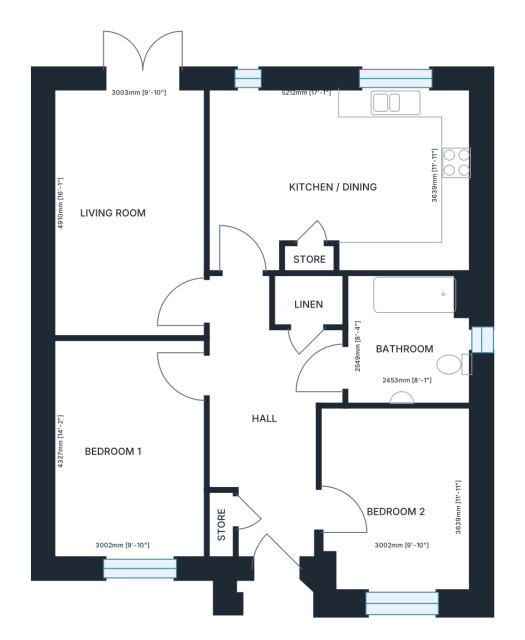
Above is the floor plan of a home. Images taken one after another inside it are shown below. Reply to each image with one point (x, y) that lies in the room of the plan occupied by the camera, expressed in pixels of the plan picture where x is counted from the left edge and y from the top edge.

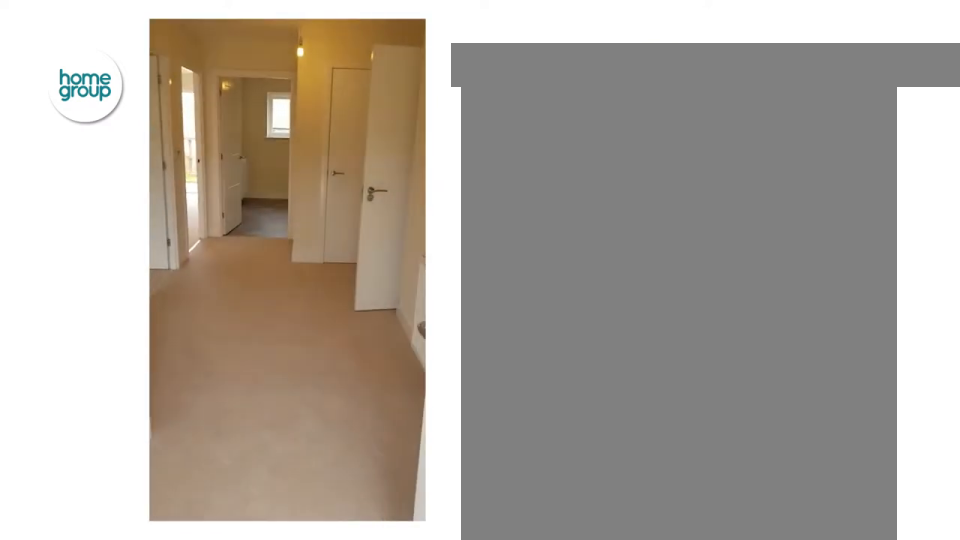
(305, 403)
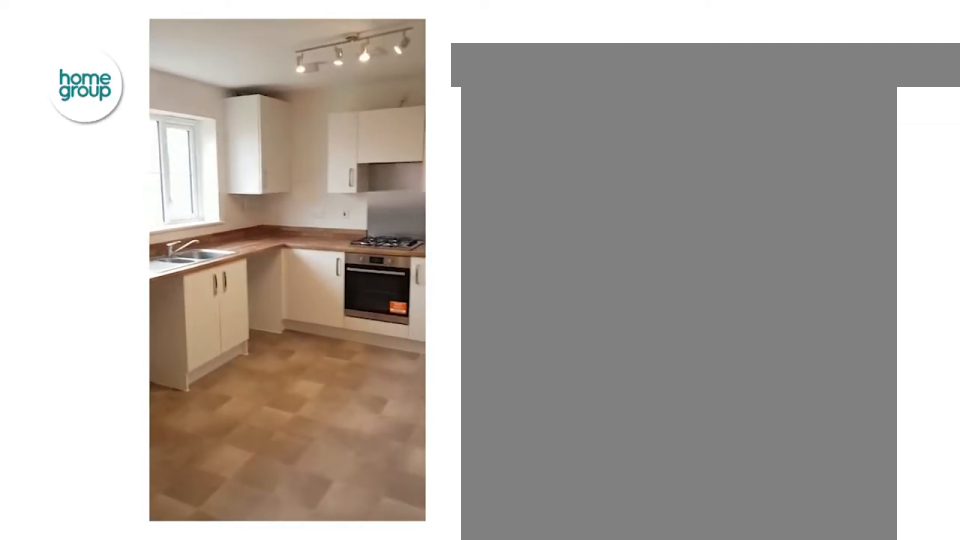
(340, 179)
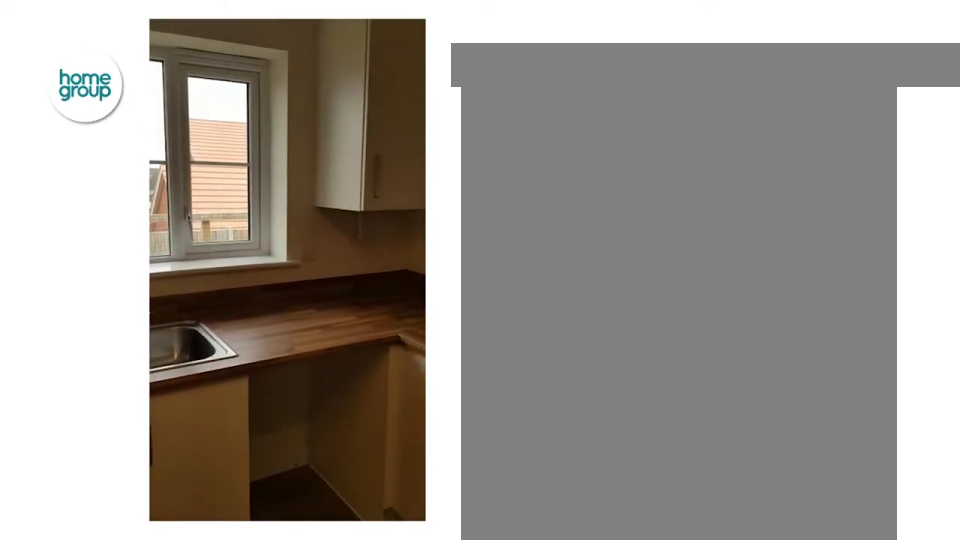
(340, 179)
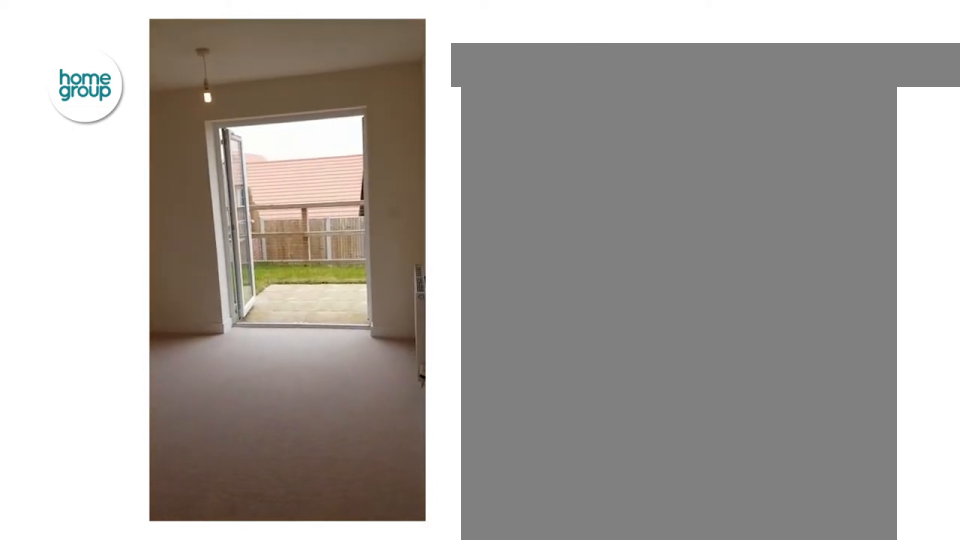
(129, 212)
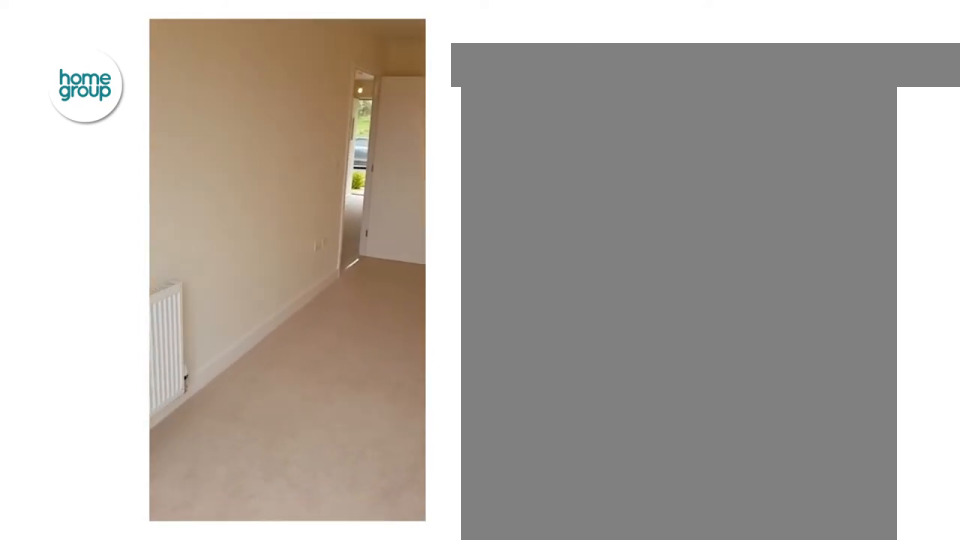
(129, 212)
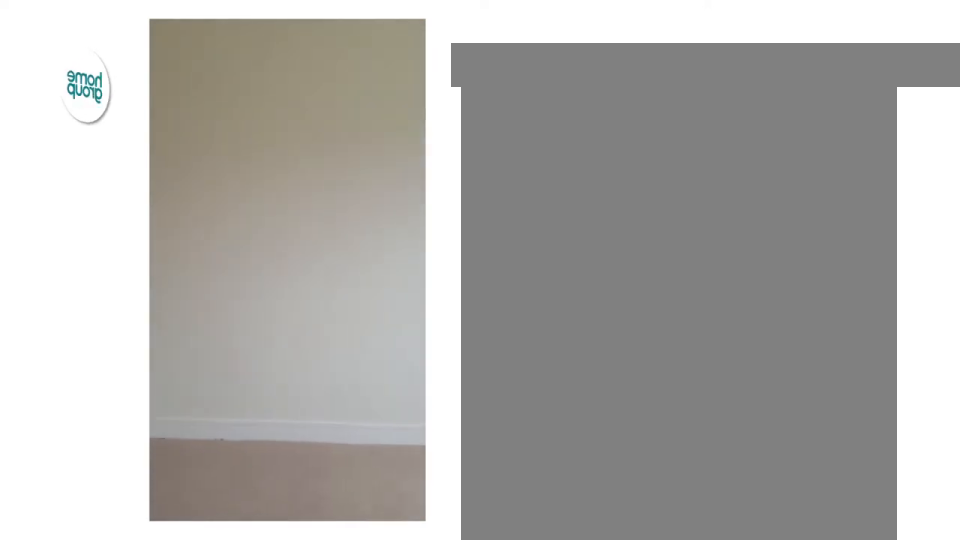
(398, 499)
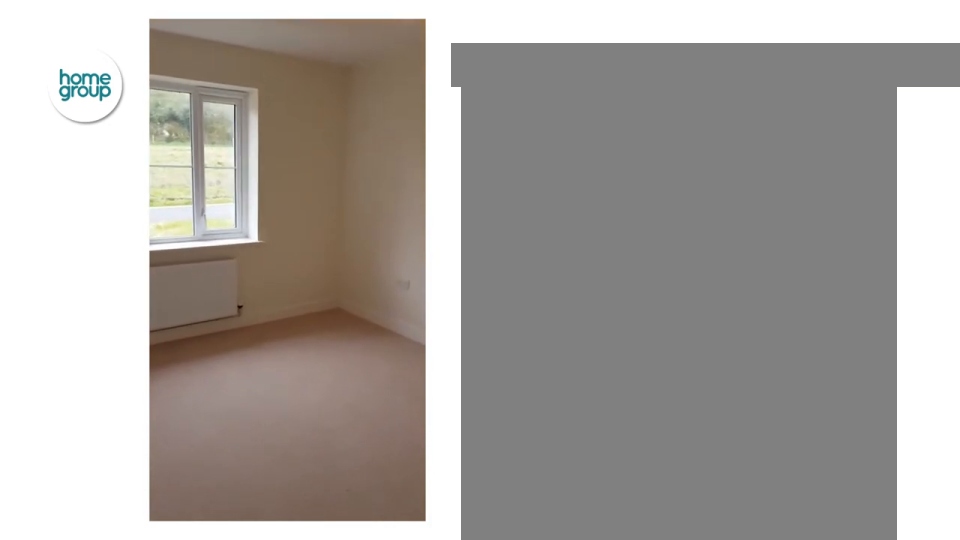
(129, 448)
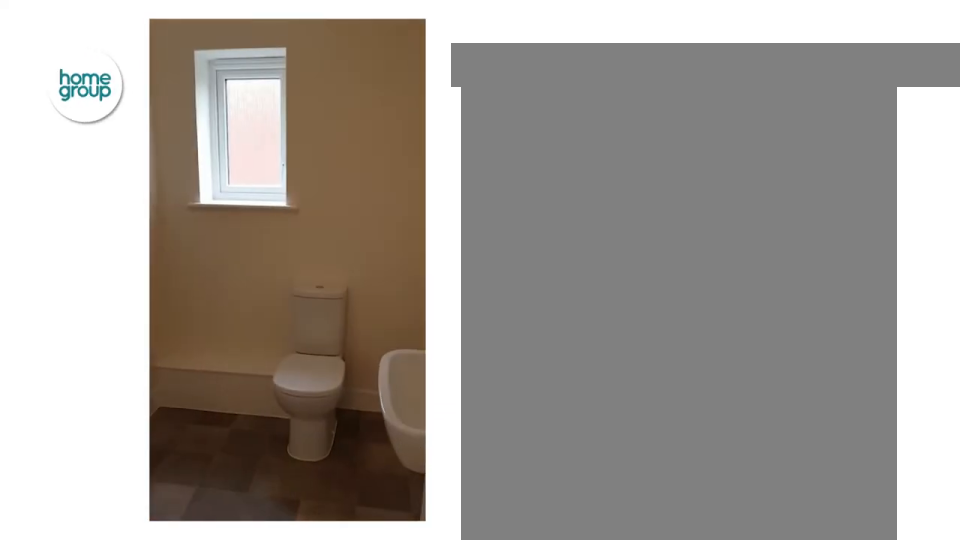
(408, 340)
